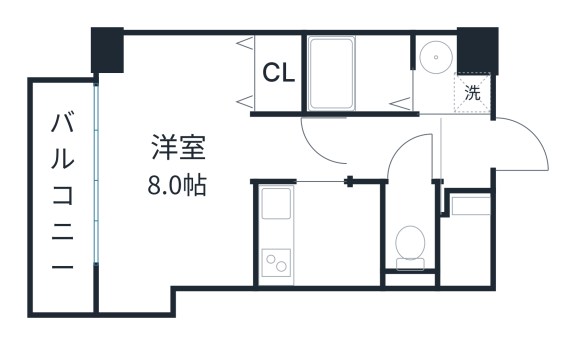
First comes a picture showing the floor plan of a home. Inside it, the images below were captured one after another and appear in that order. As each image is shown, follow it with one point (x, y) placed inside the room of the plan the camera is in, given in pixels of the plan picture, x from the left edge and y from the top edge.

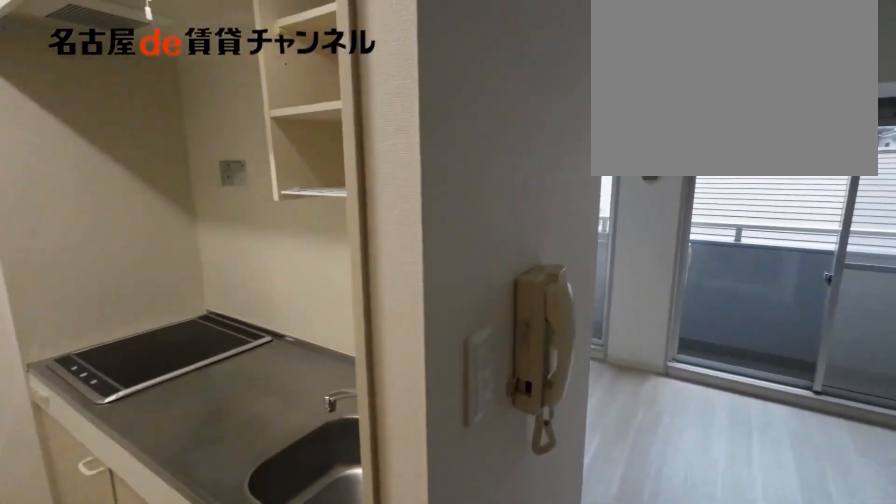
(318, 234)
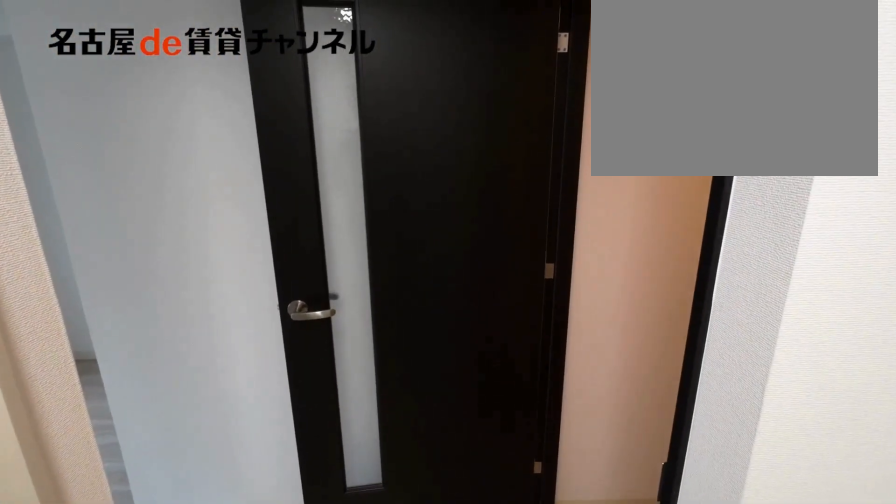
(318, 234)
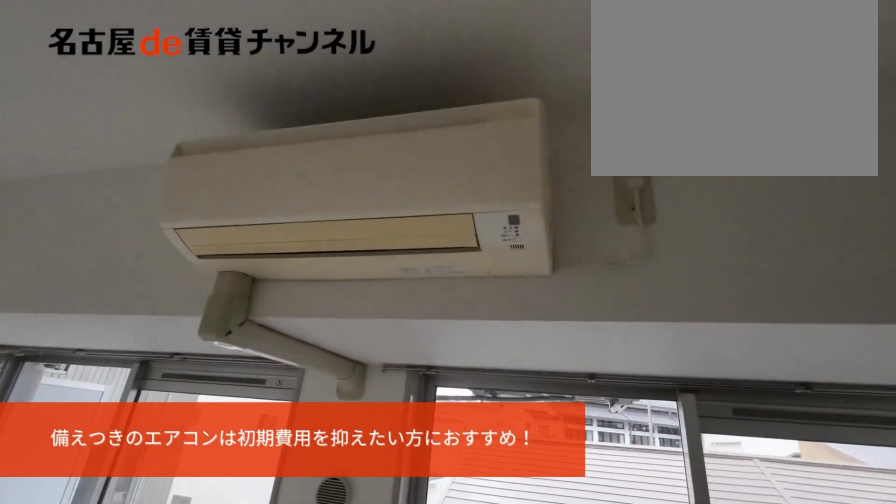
(190, 166)
